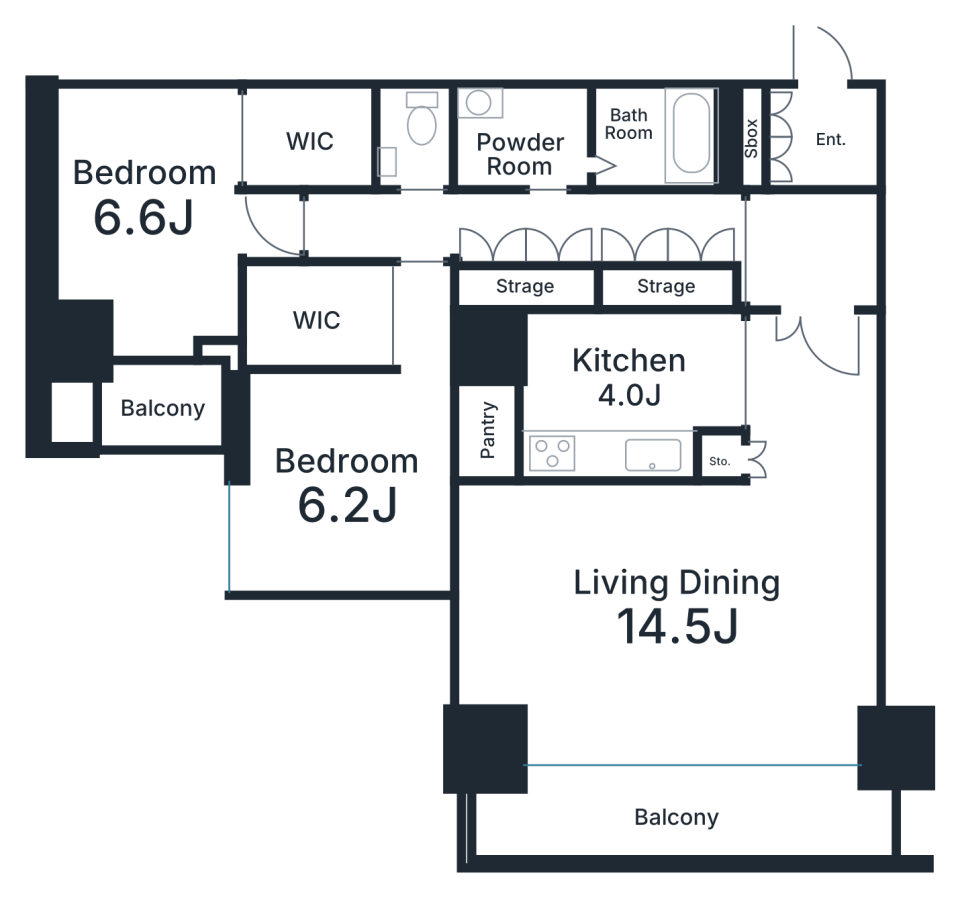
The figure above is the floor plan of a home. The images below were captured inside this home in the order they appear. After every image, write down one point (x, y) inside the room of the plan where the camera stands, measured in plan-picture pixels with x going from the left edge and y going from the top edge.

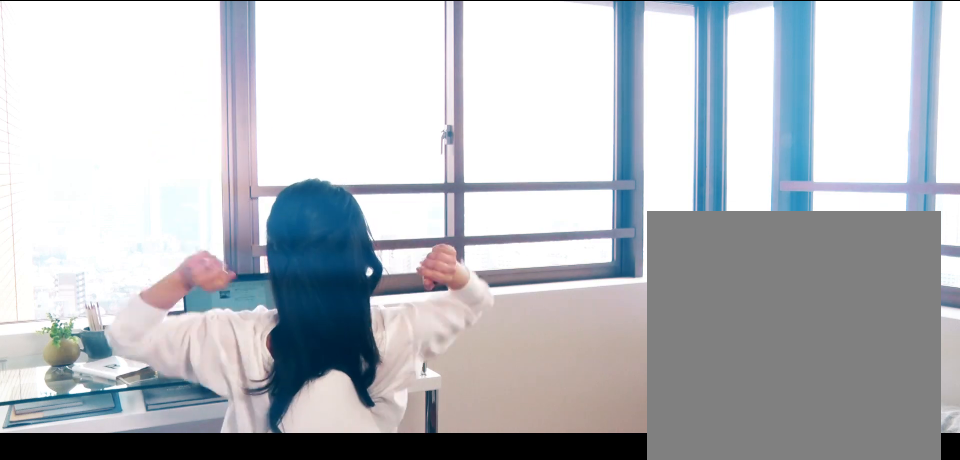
(344, 486)
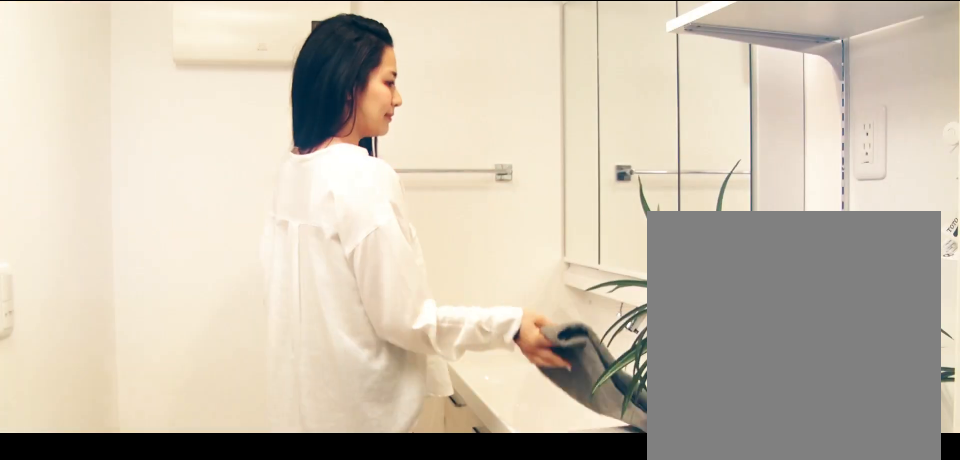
(521, 136)
